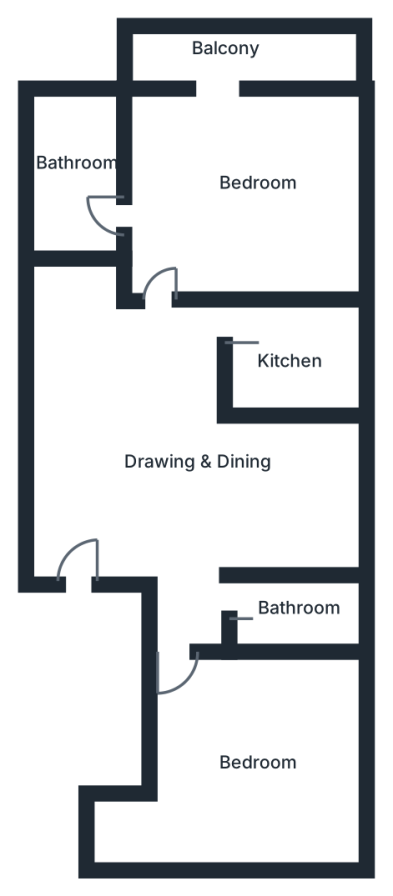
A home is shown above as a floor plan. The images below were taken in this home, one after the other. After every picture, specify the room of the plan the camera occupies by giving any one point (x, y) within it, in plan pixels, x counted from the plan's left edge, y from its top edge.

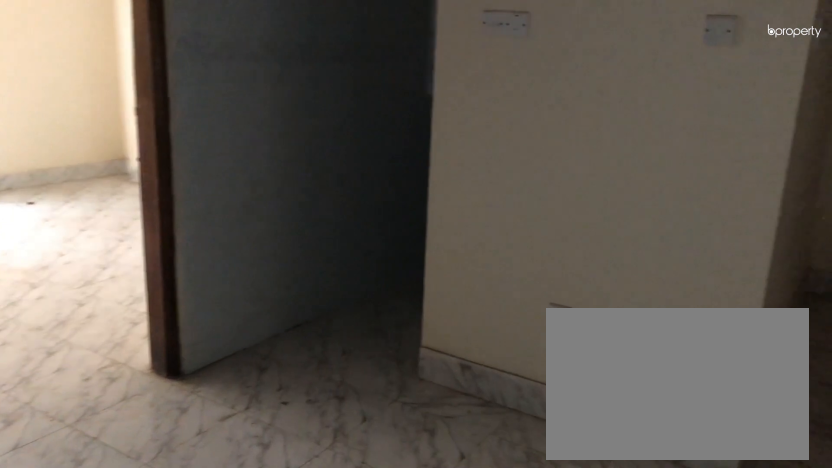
(176, 469)
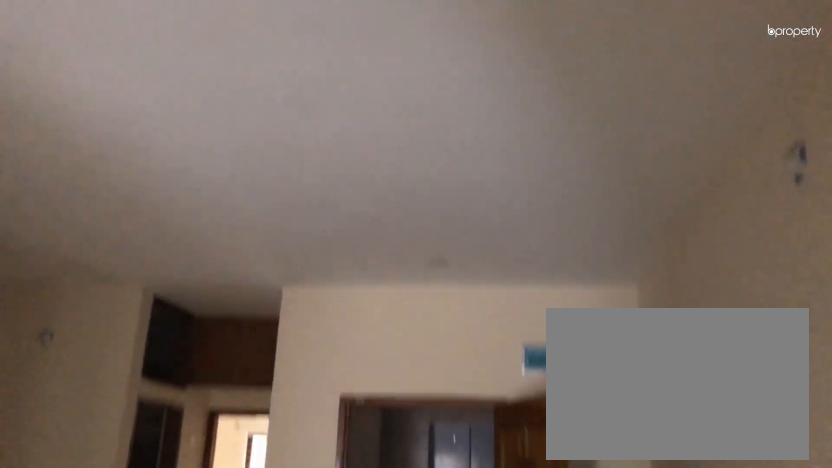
(176, 469)
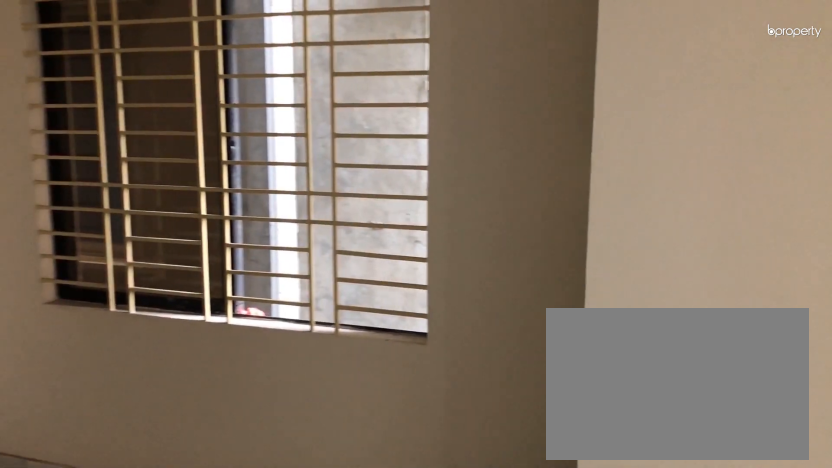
(254, 780)
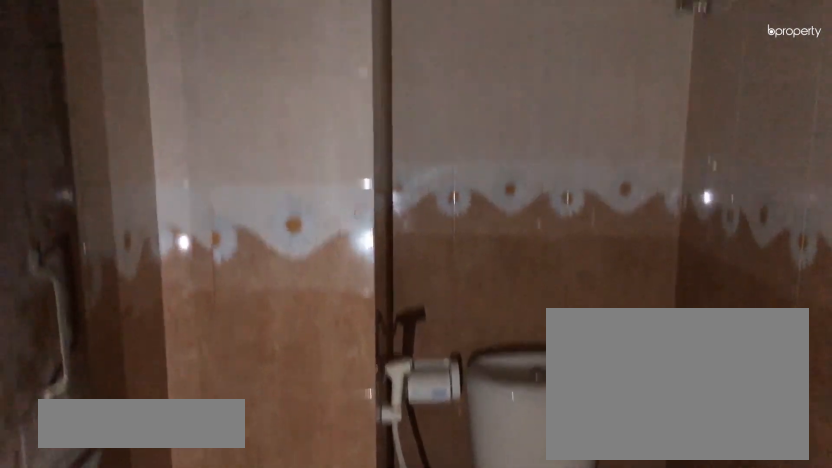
(306, 618)
